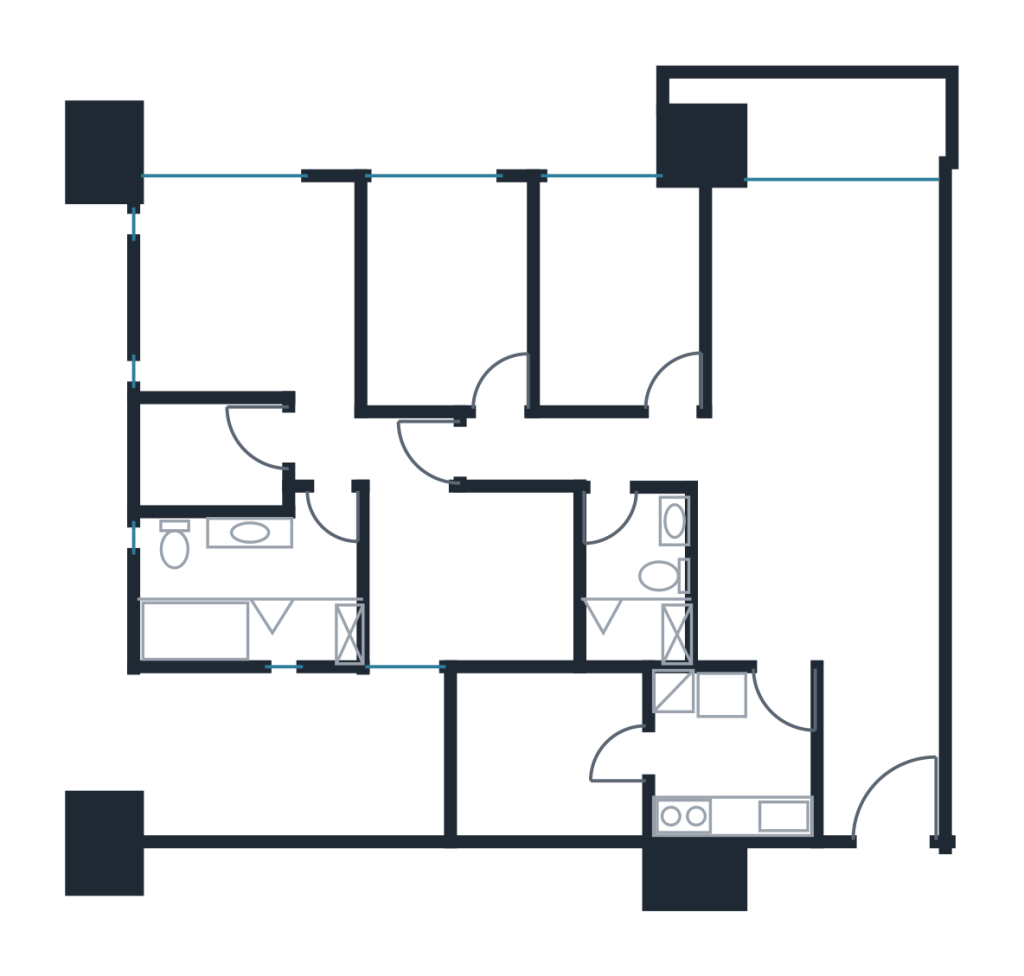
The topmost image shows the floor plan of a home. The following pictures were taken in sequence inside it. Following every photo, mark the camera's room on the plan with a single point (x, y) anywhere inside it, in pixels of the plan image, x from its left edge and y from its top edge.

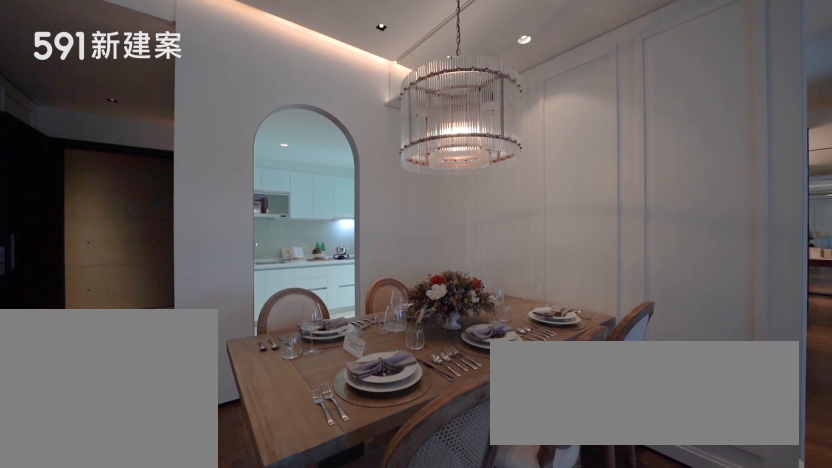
(814, 576)
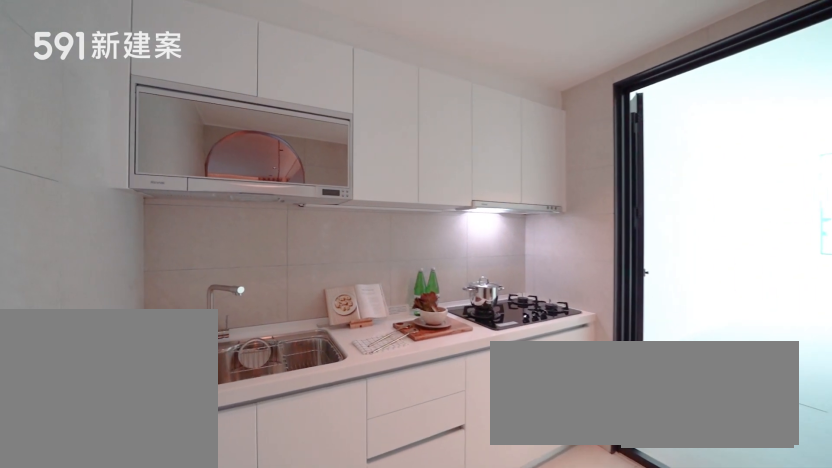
(728, 756)
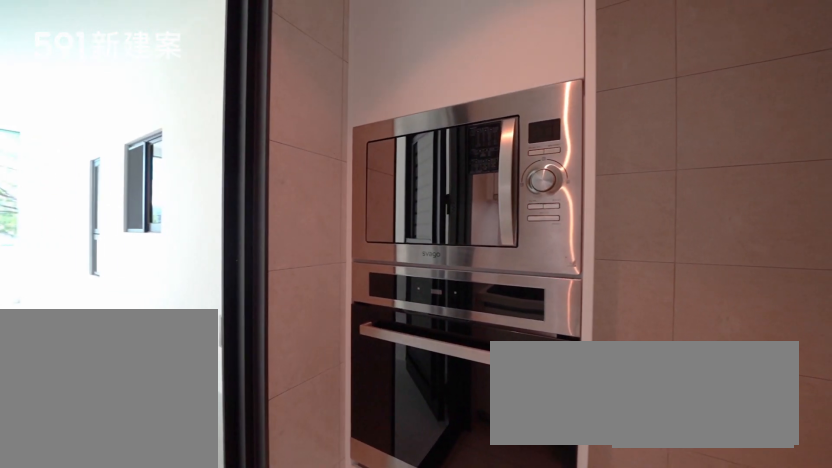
(728, 756)
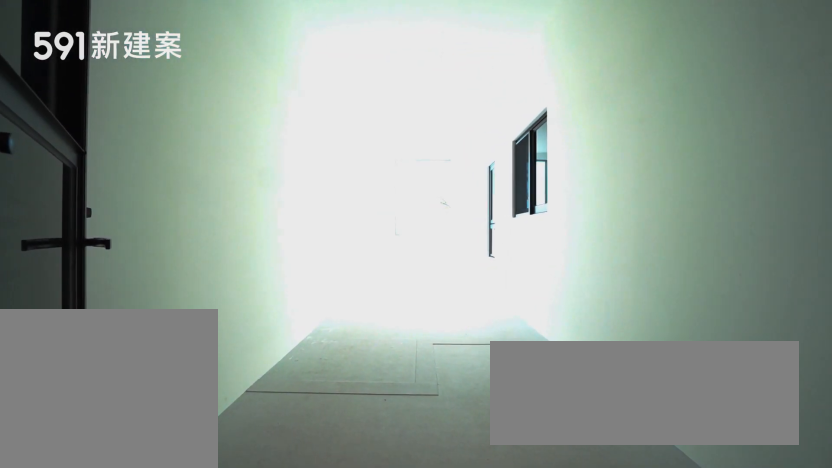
(554, 747)
